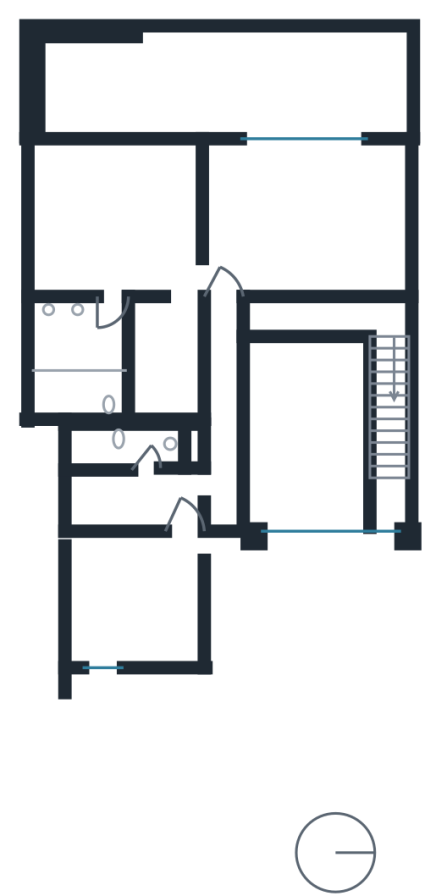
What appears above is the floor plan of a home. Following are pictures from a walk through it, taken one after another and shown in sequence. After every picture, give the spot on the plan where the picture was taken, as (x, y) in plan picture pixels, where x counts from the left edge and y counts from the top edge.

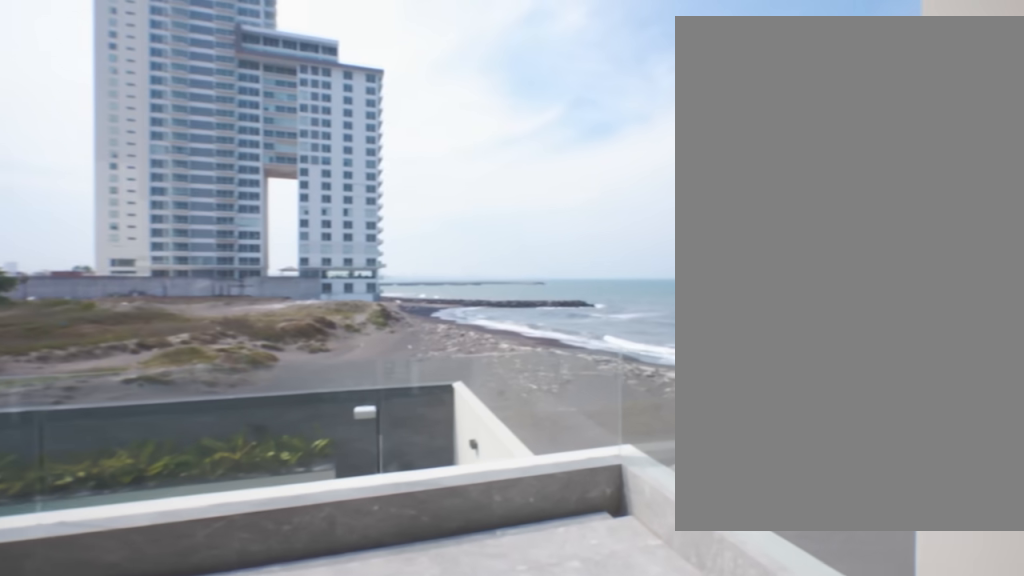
(350, 90)
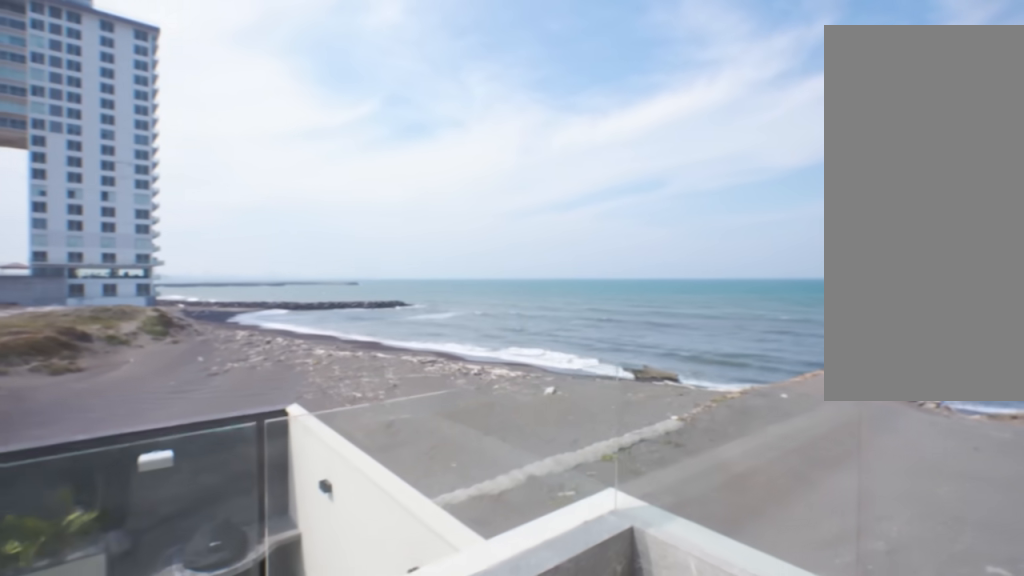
(348, 61)
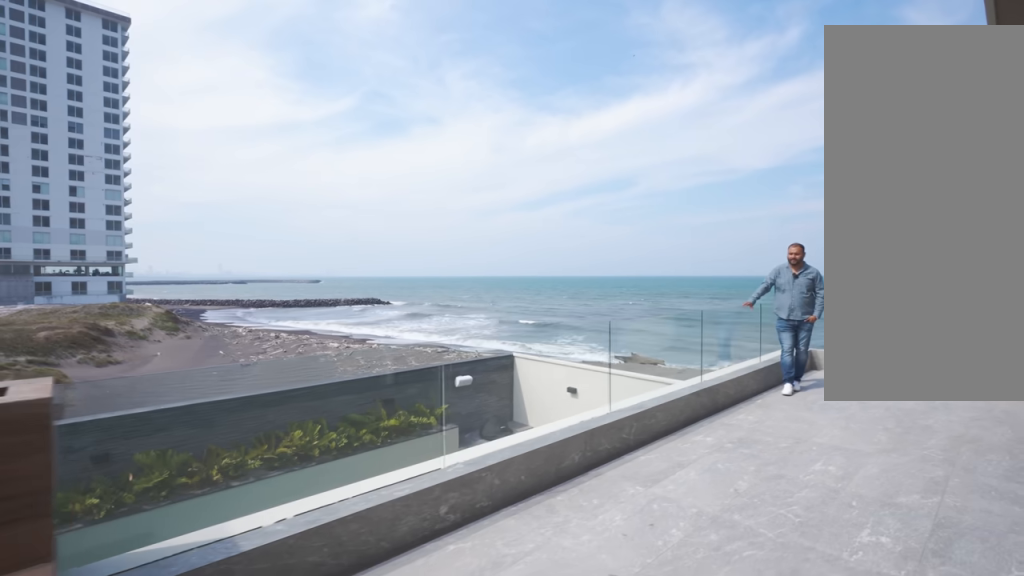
(184, 62)
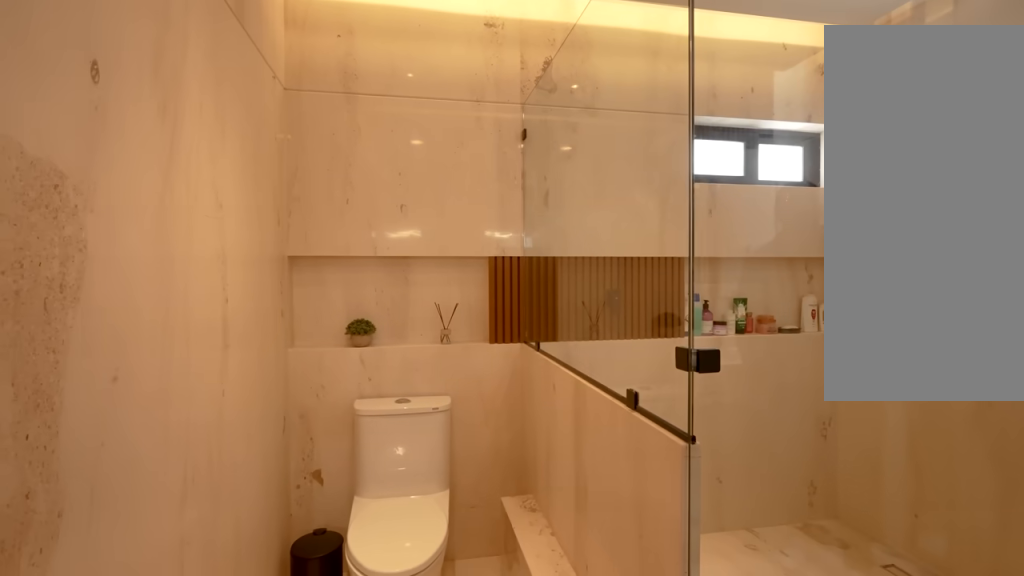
(101, 329)
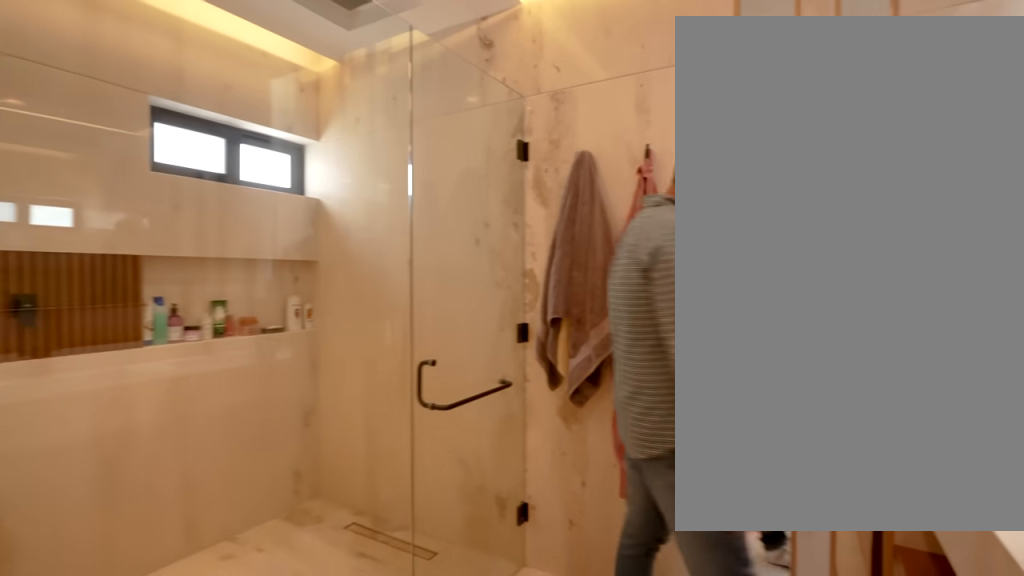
(96, 328)
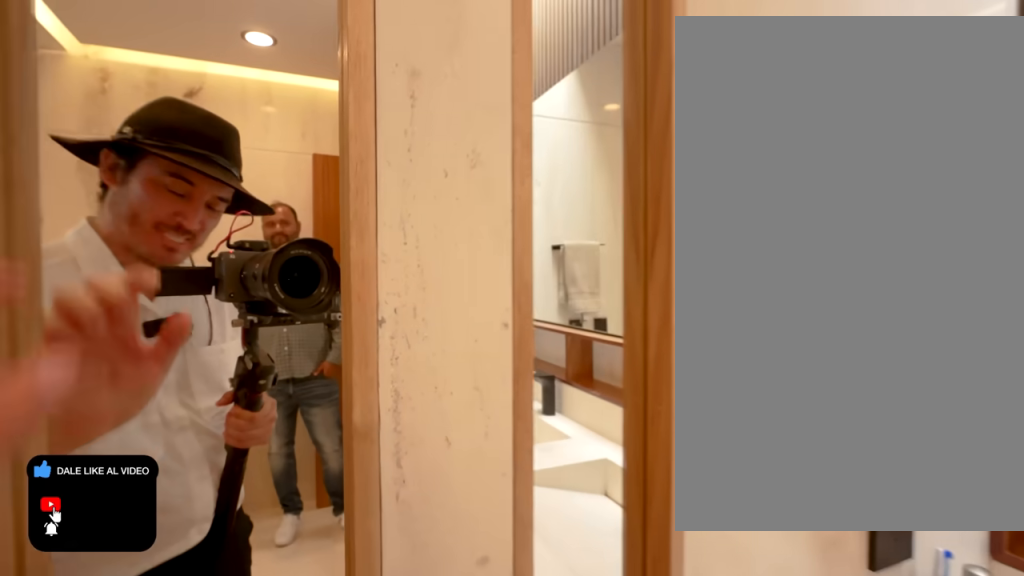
(55, 332)
